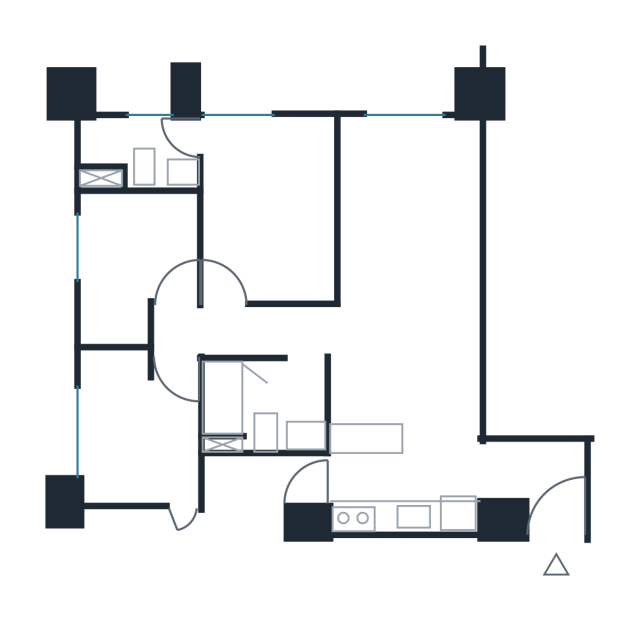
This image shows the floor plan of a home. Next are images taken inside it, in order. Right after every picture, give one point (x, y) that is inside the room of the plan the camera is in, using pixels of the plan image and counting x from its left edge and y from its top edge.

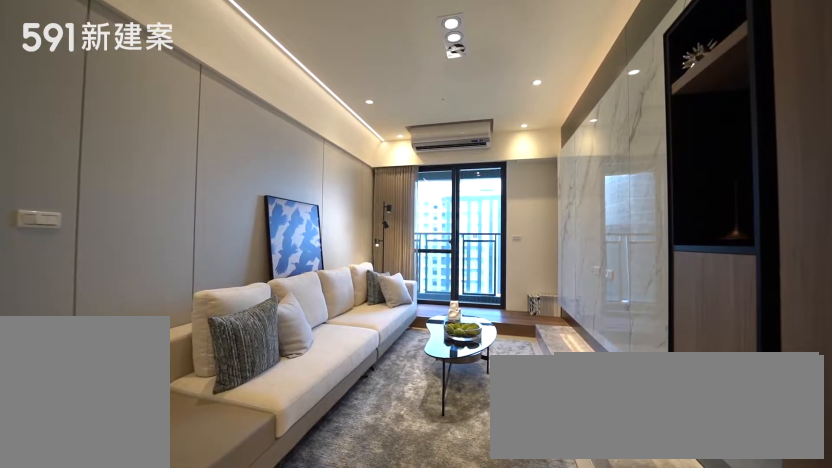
(411, 223)
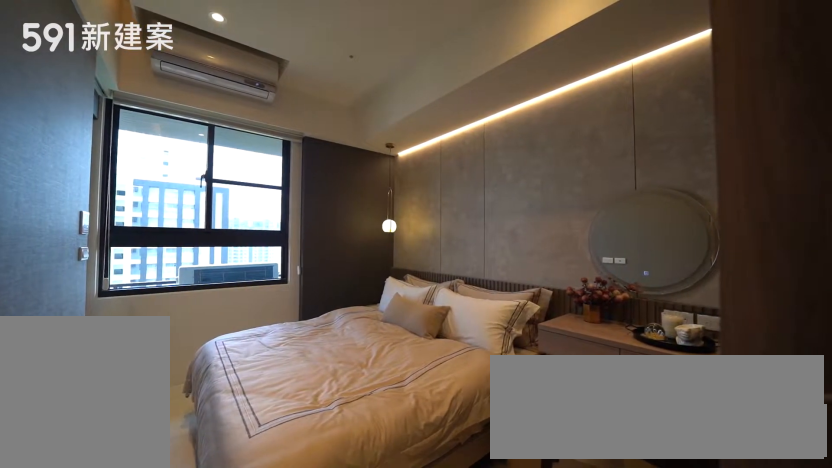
(270, 210)
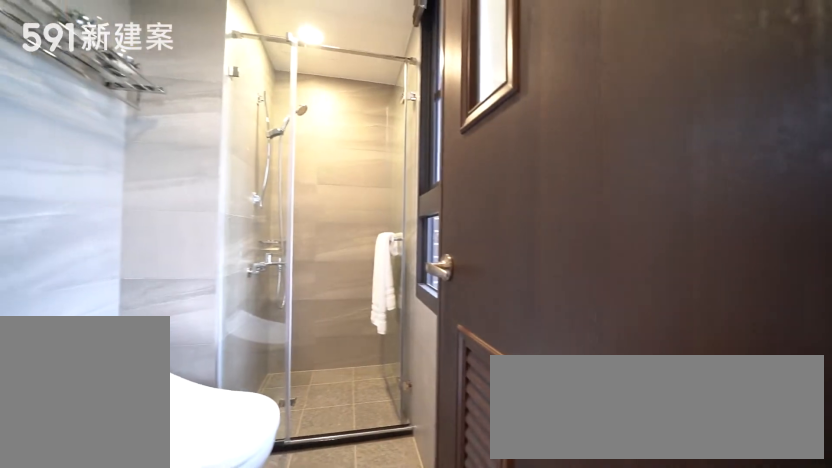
(137, 150)
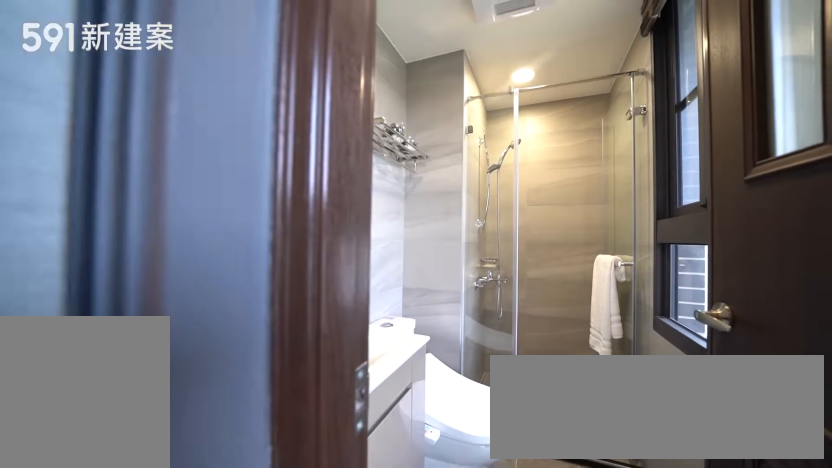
(137, 150)
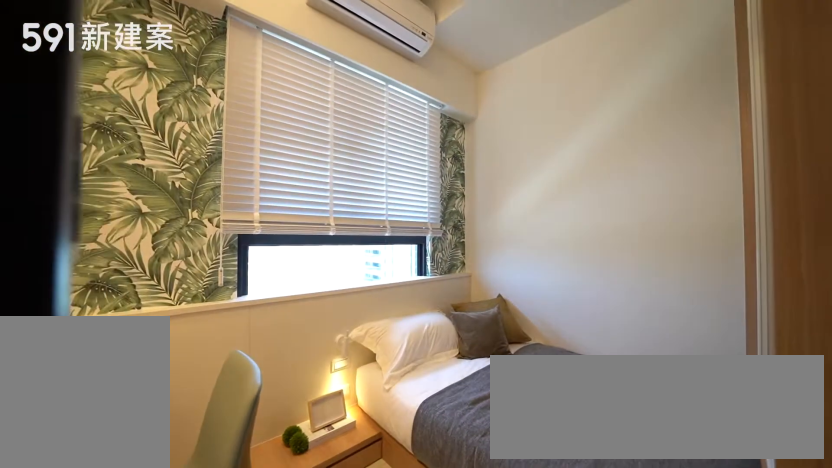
(136, 261)
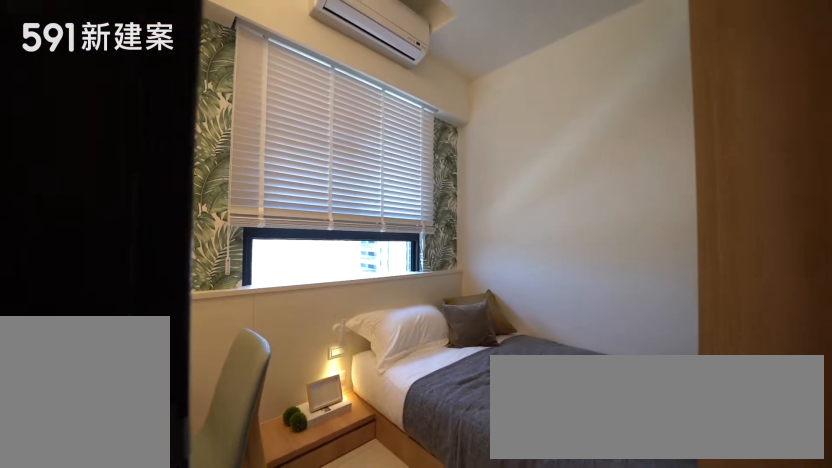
(136, 261)
